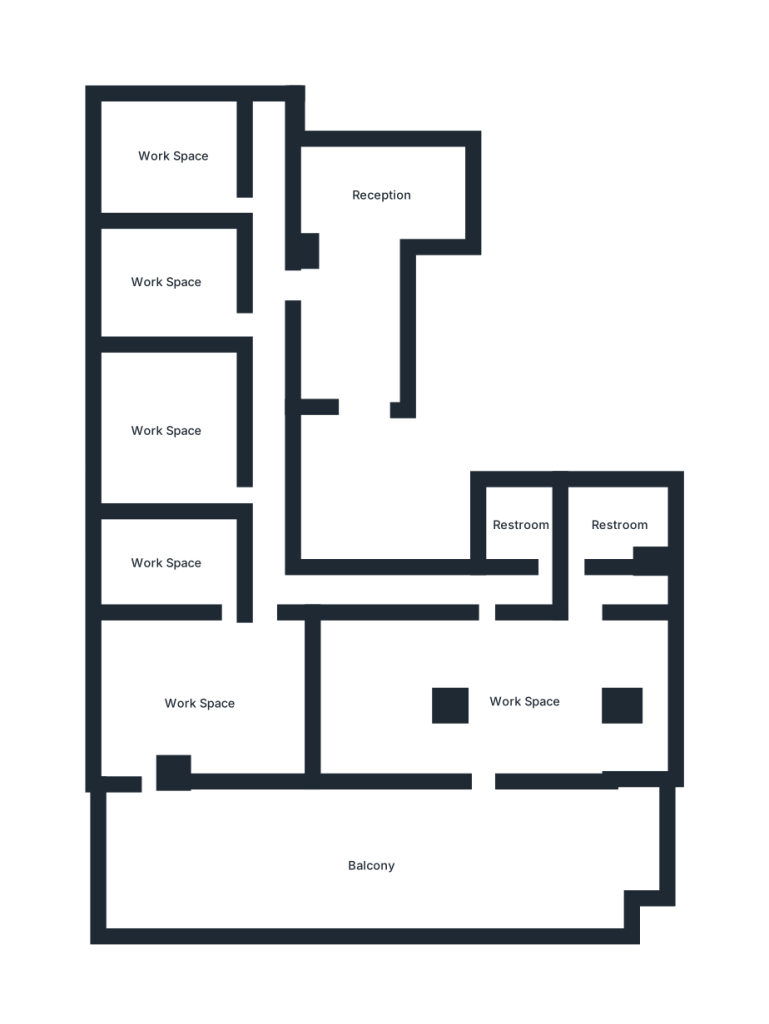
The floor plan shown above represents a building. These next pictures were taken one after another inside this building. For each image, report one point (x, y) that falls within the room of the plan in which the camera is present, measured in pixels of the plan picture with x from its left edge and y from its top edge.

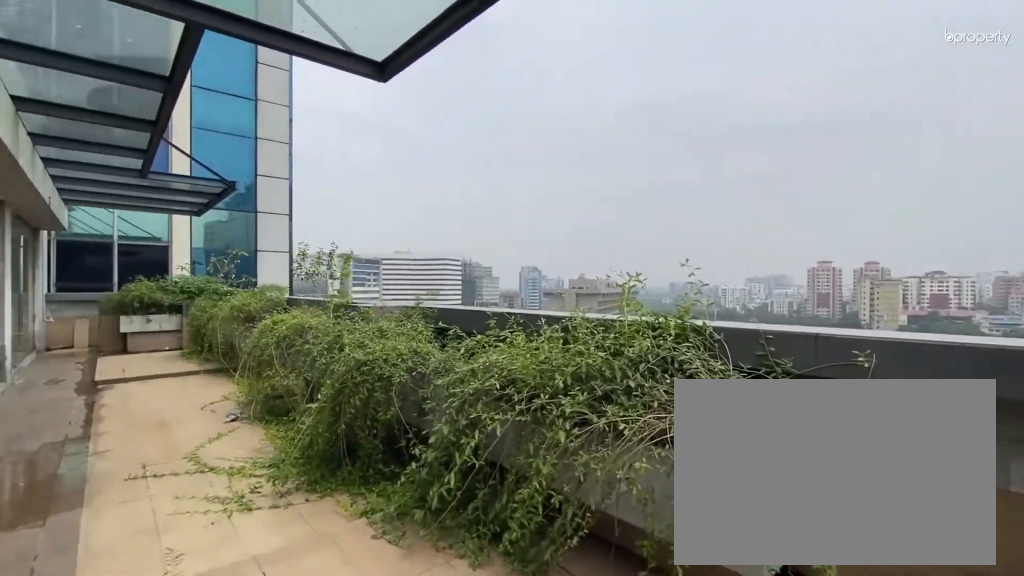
(214, 874)
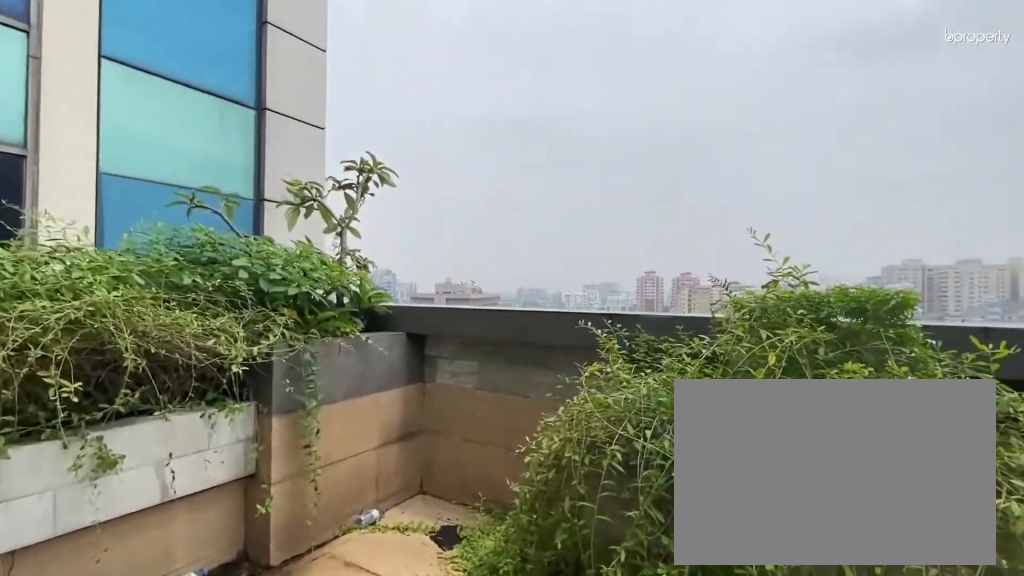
(449, 875)
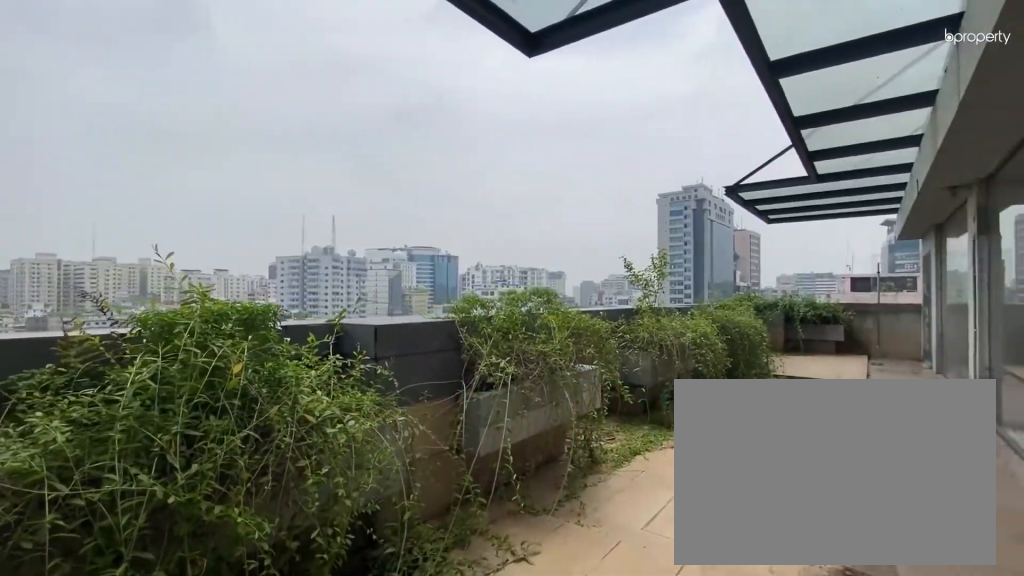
(449, 875)
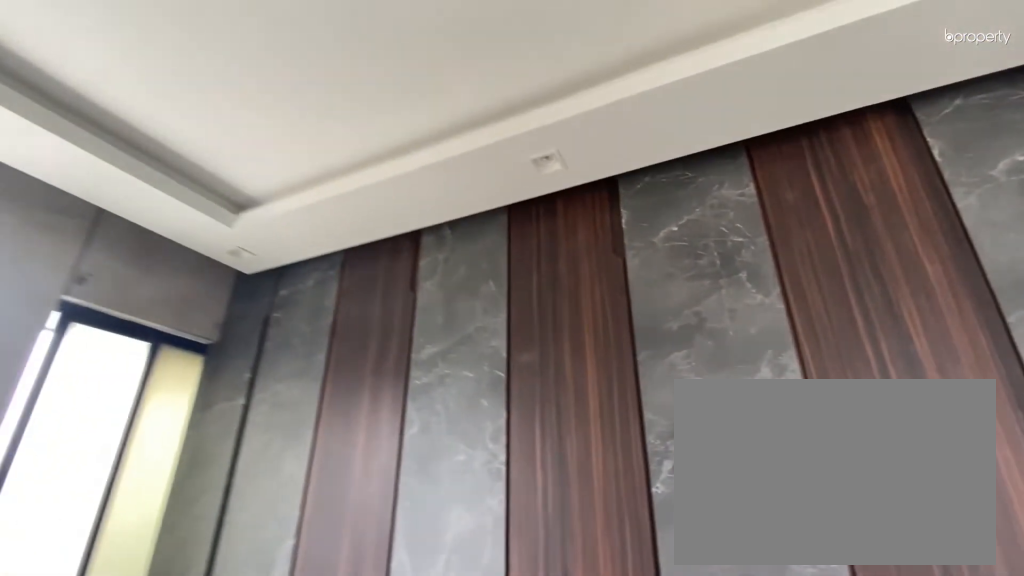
(165, 563)
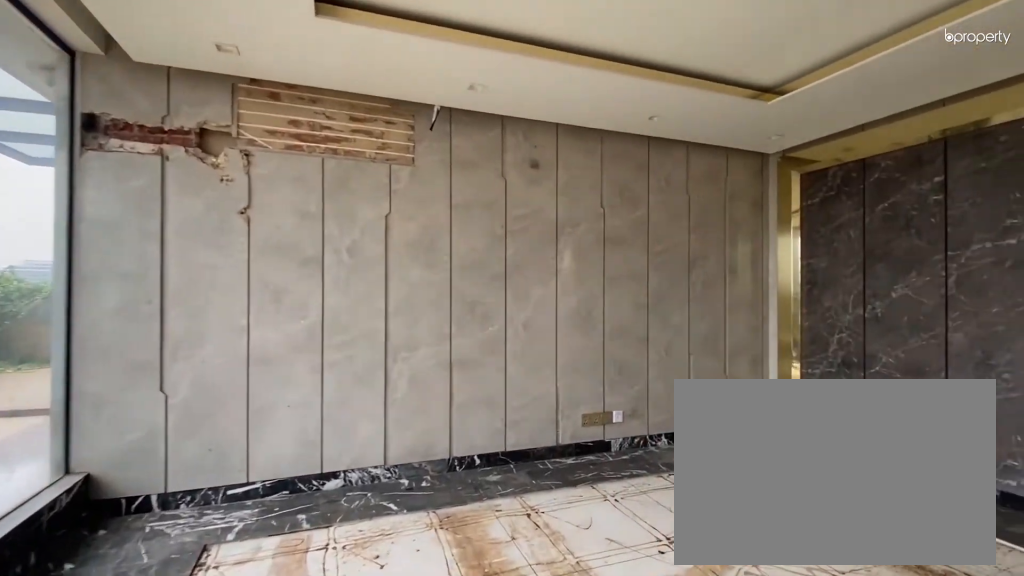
(502, 694)
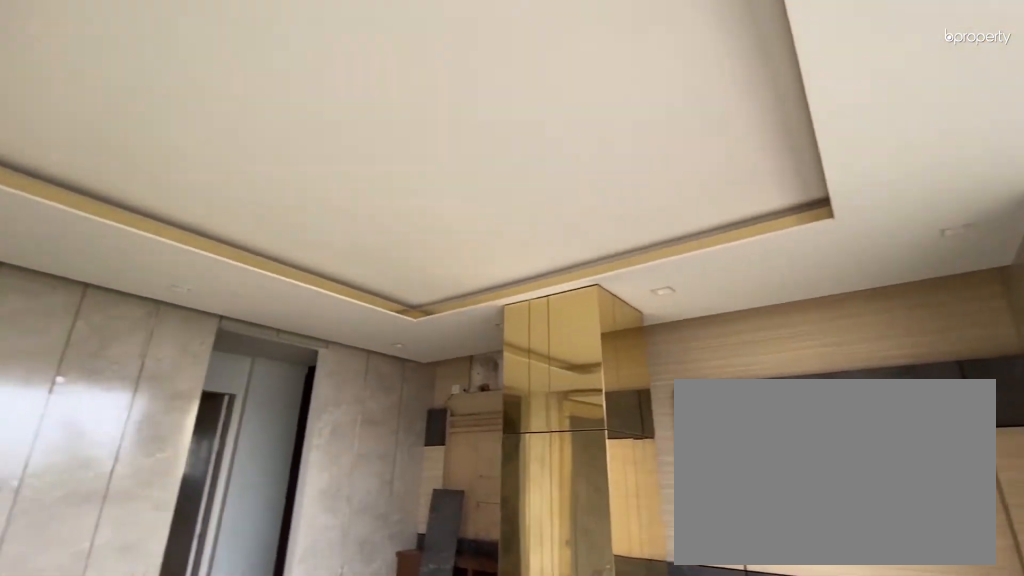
(502, 694)
